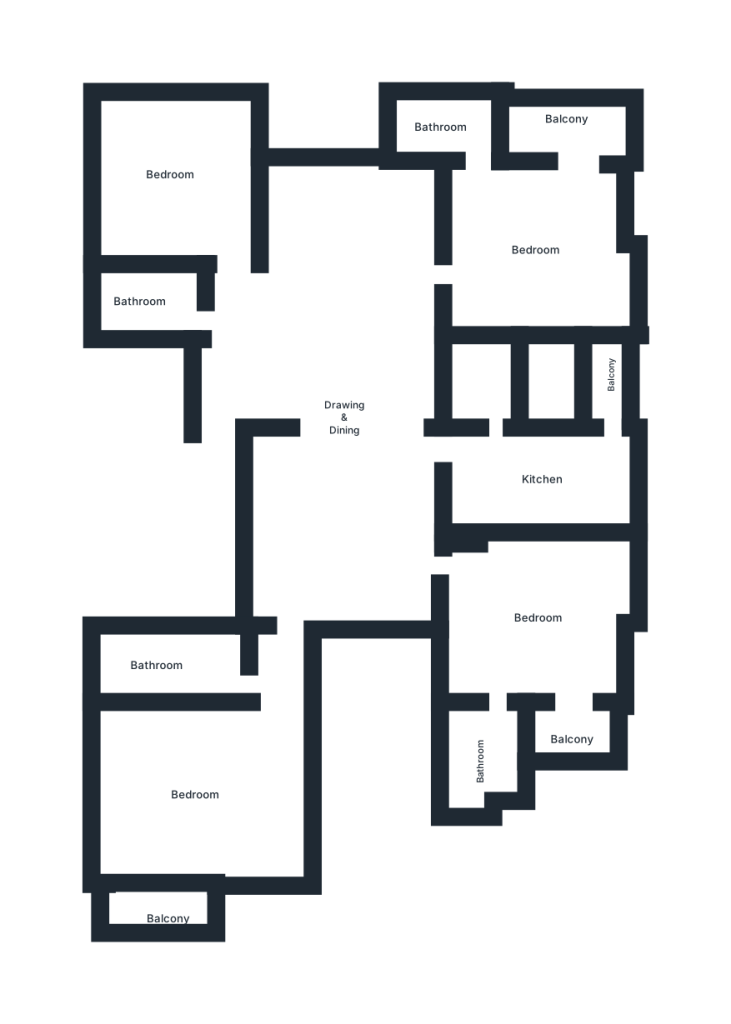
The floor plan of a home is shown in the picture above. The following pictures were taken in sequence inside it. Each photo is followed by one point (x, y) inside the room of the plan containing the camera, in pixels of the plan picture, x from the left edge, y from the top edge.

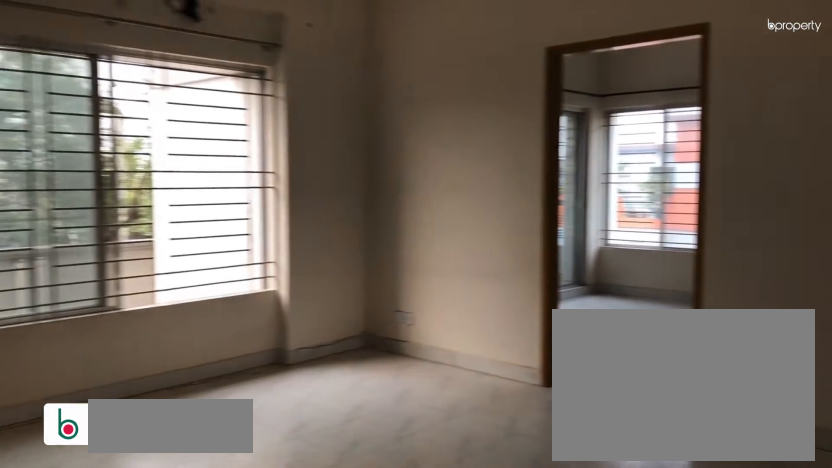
(341, 356)
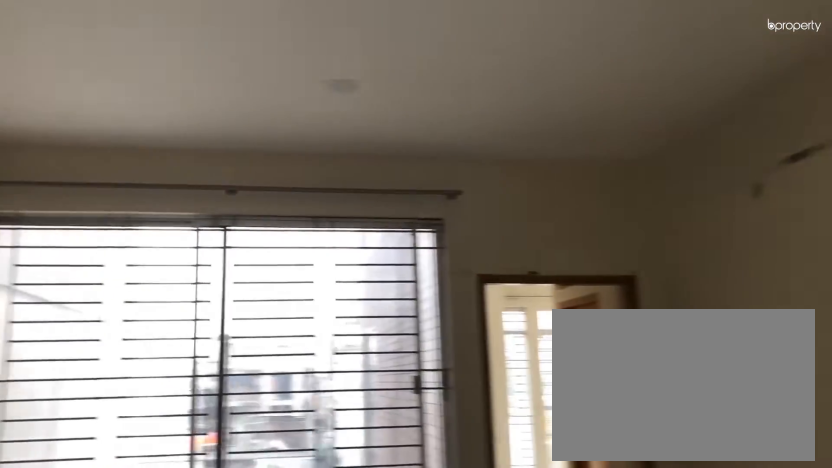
(341, 356)
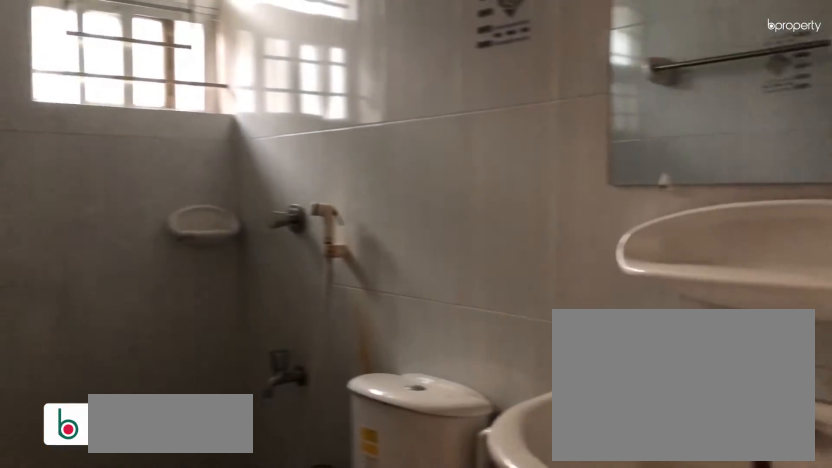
(141, 301)
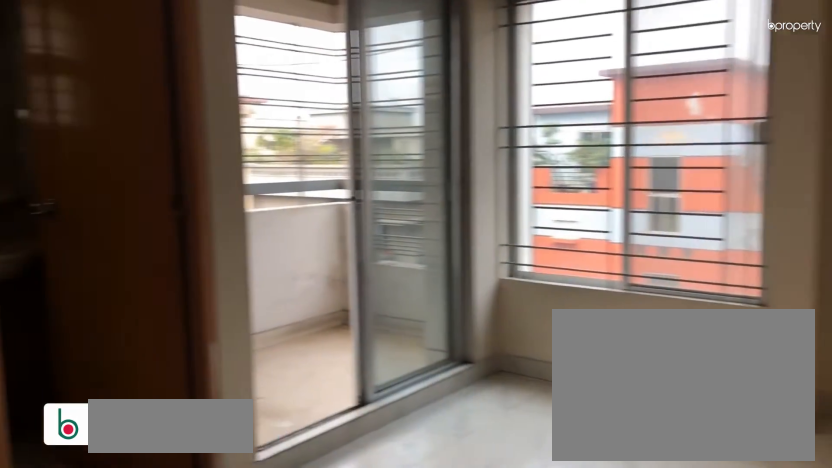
(529, 243)
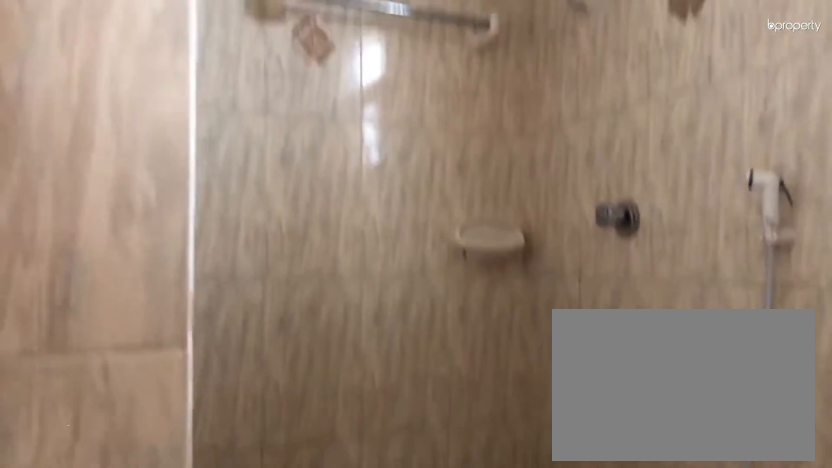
(450, 131)
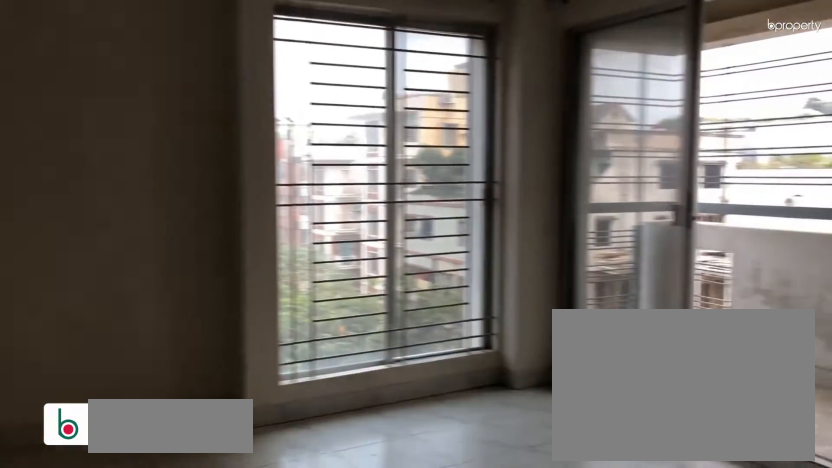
(525, 604)
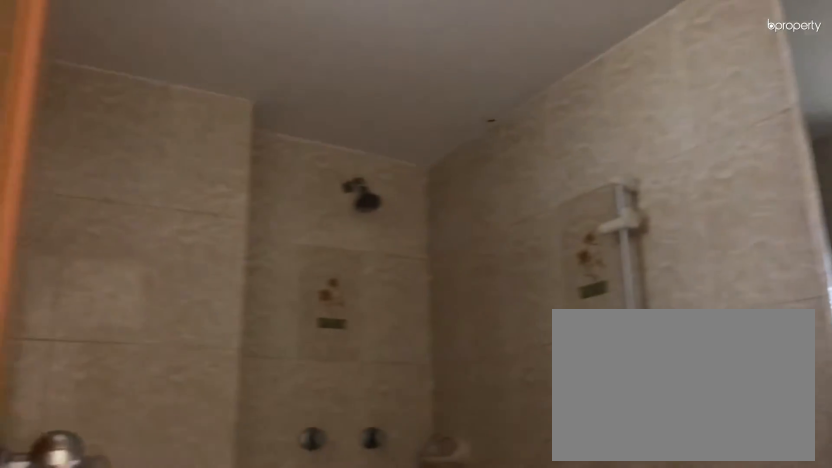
(481, 755)
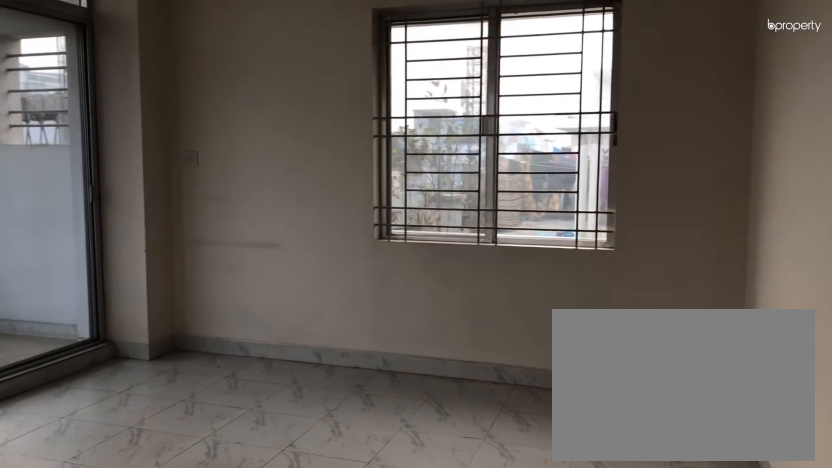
(188, 783)
